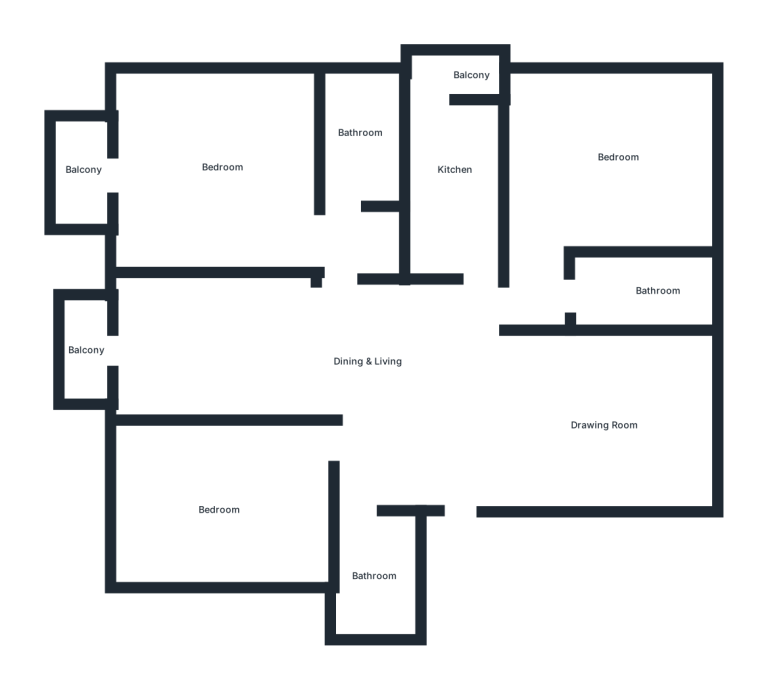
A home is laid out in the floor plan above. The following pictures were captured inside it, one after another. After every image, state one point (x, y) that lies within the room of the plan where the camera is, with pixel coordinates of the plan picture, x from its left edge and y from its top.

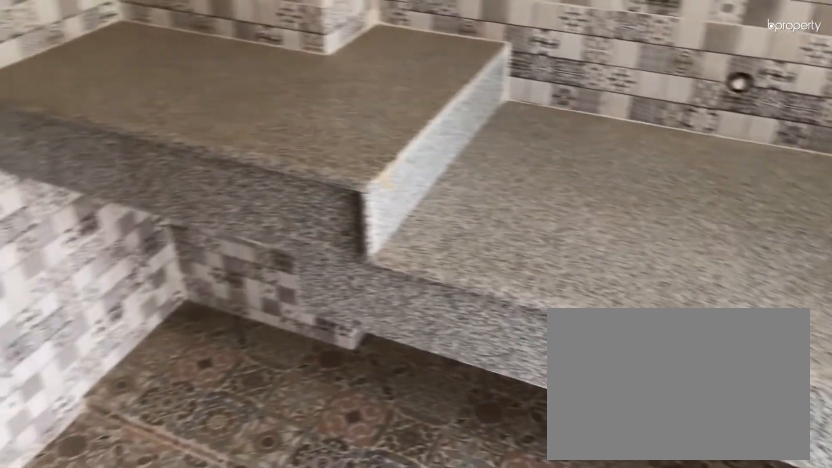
(452, 181)
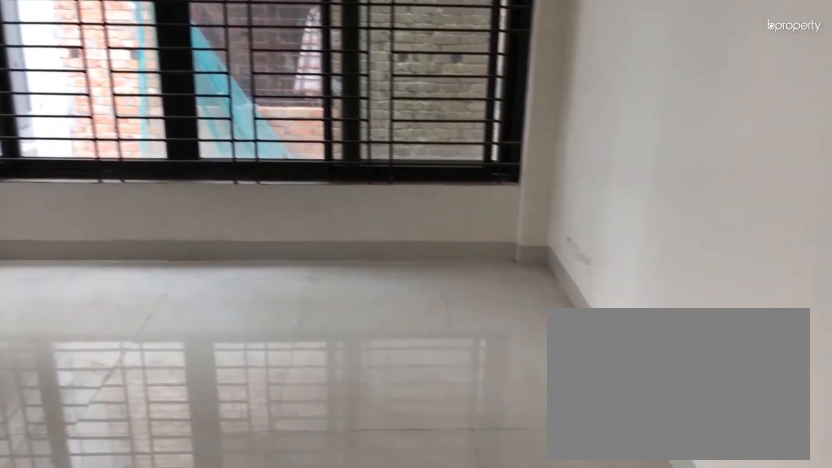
(613, 160)
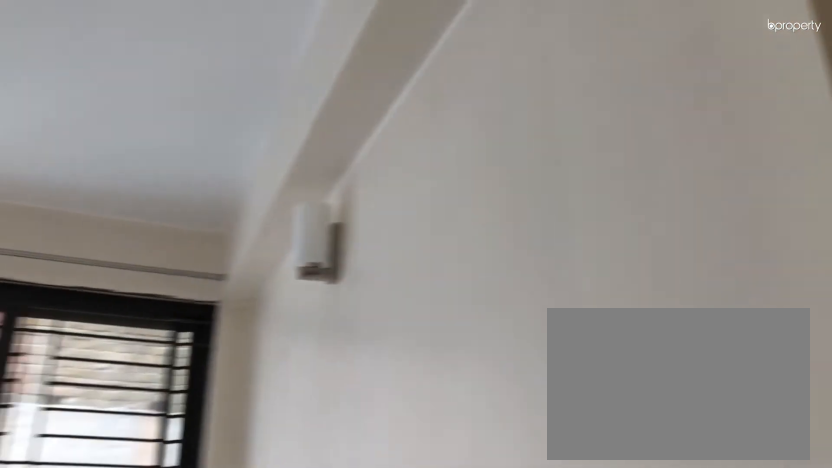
(613, 160)
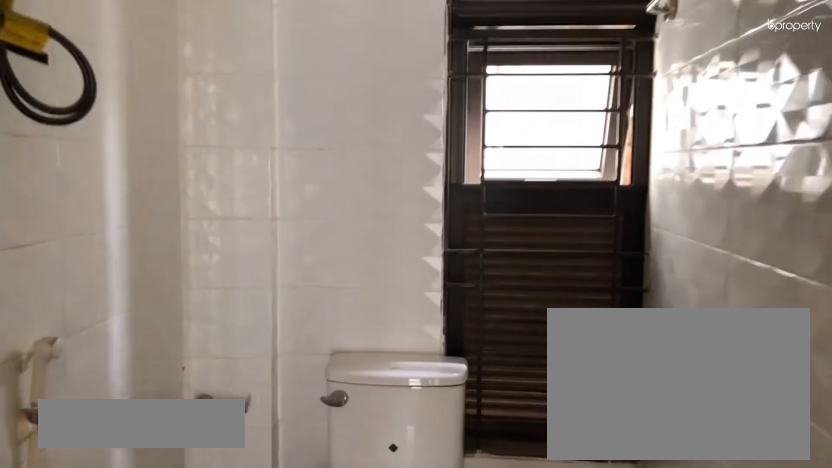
(642, 288)
